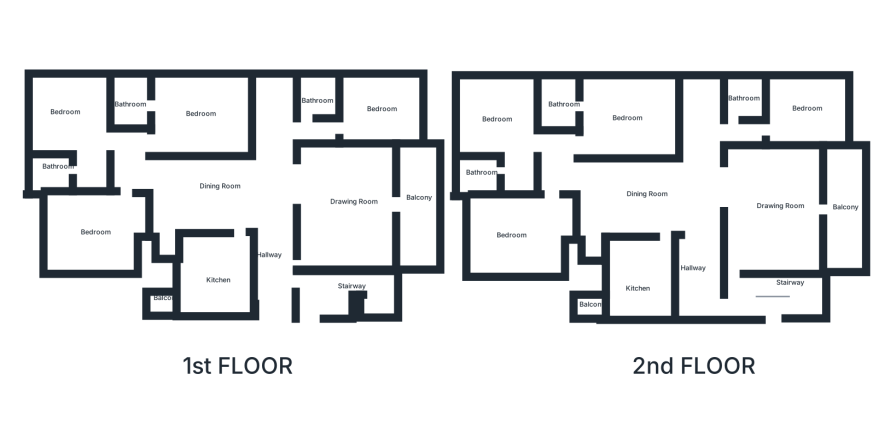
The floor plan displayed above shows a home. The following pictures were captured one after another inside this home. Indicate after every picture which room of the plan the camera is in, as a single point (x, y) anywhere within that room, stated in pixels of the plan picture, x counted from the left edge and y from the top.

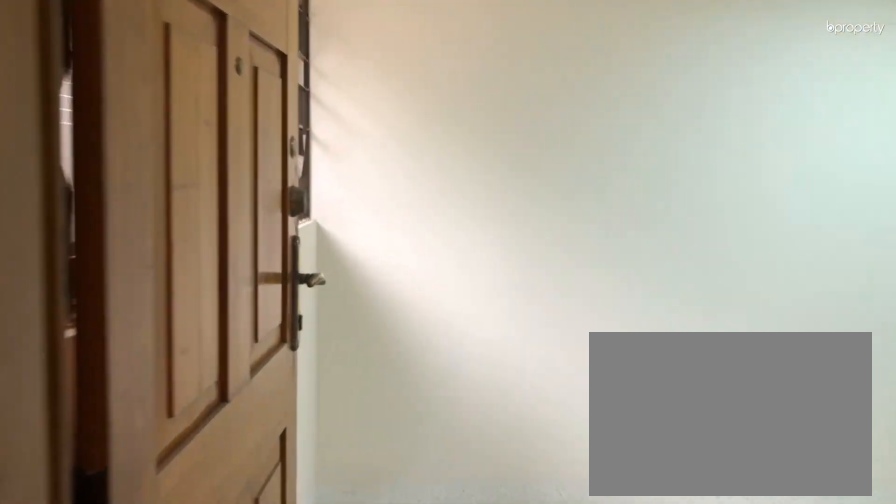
(758, 304)
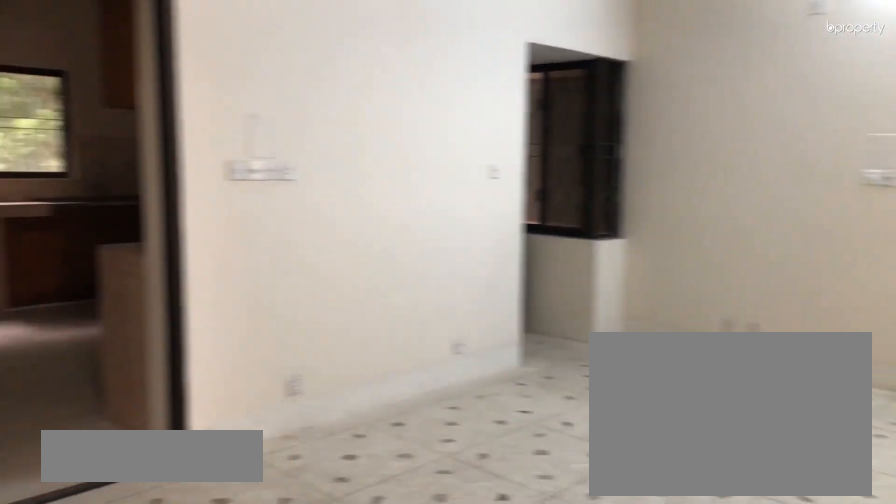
(680, 193)
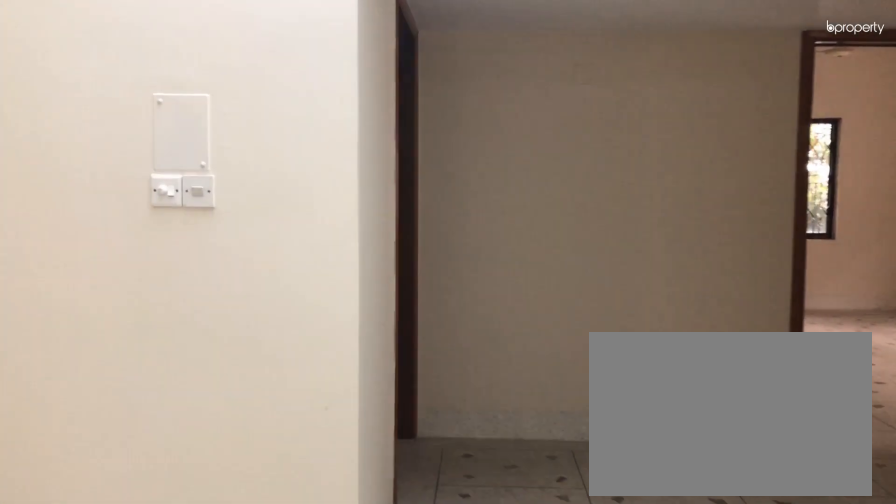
(627, 192)
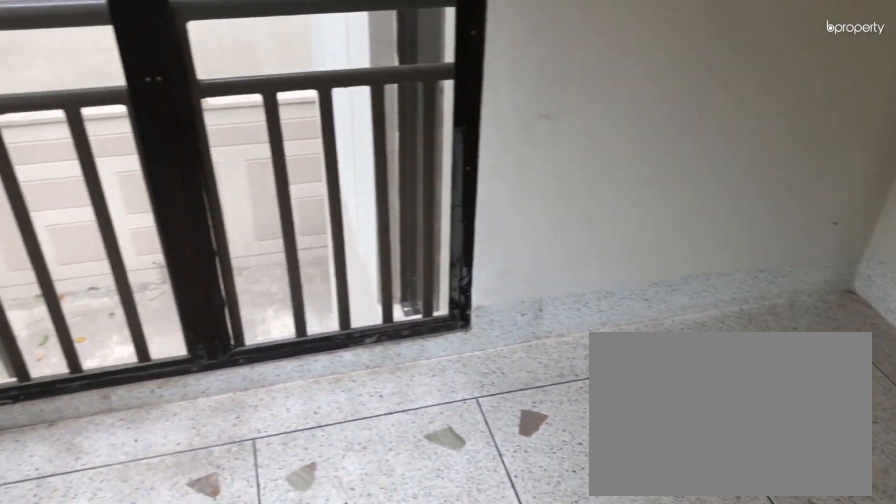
(839, 209)
